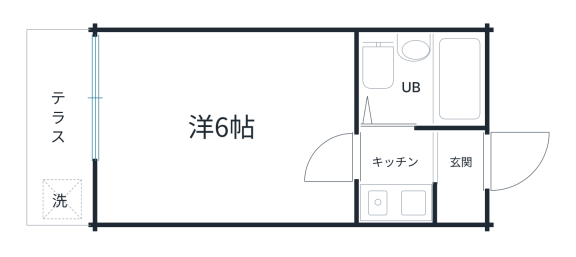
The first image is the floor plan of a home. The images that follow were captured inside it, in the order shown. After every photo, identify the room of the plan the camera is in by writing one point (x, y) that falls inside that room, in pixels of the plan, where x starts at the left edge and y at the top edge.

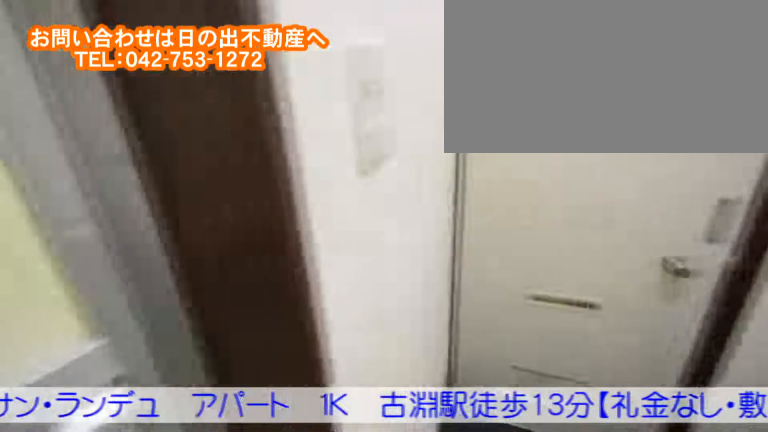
(441, 160)
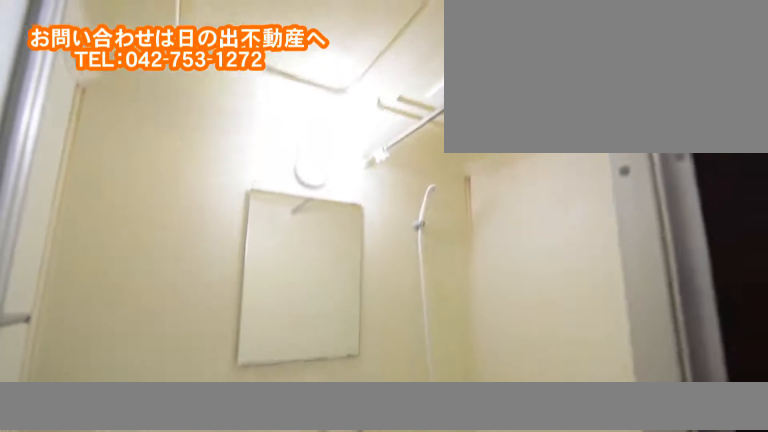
(449, 82)
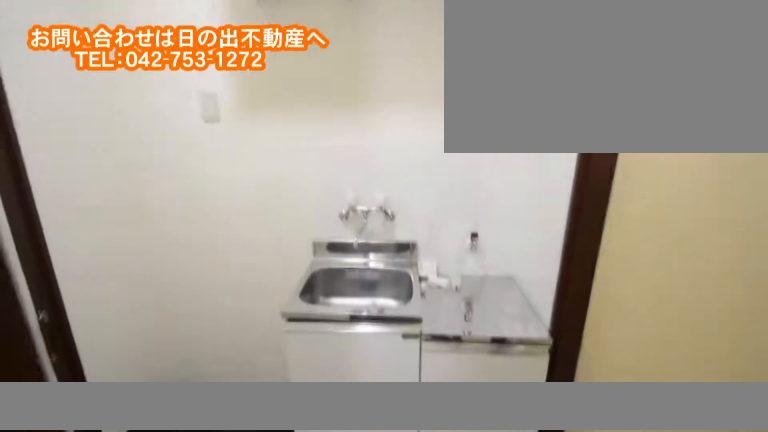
(397, 152)
